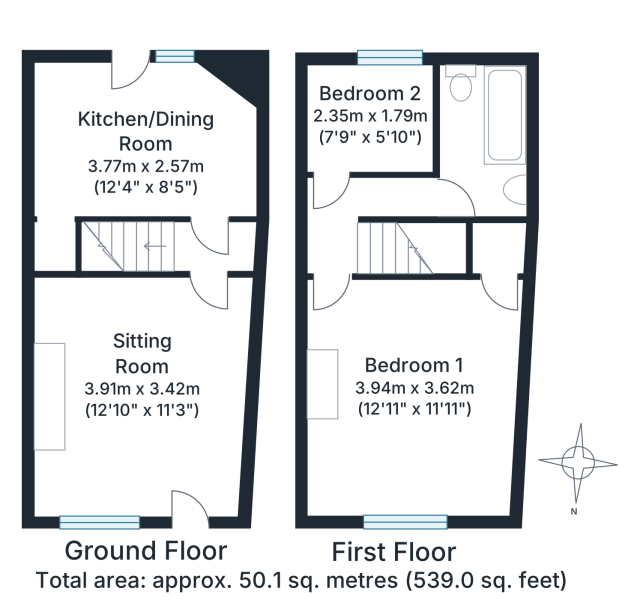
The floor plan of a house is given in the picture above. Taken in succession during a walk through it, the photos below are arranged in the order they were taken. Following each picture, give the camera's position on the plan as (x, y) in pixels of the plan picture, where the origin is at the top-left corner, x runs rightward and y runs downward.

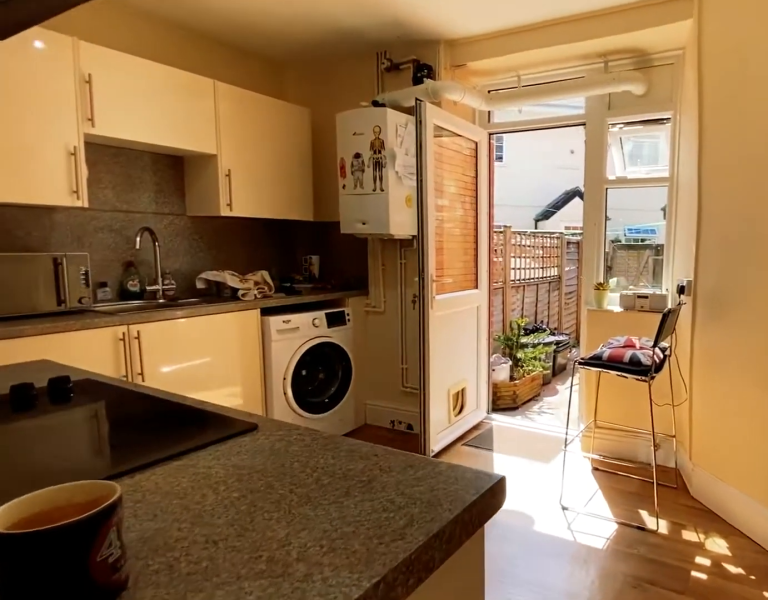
(215, 184)
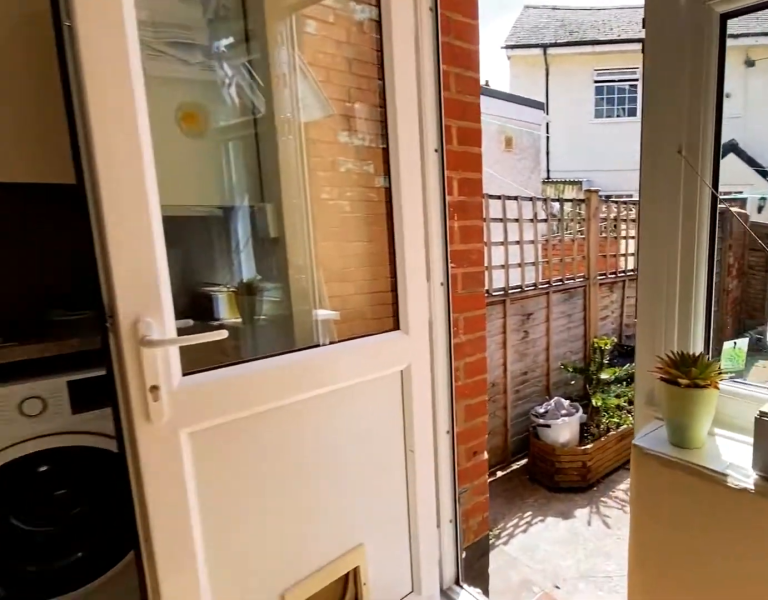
(155, 83)
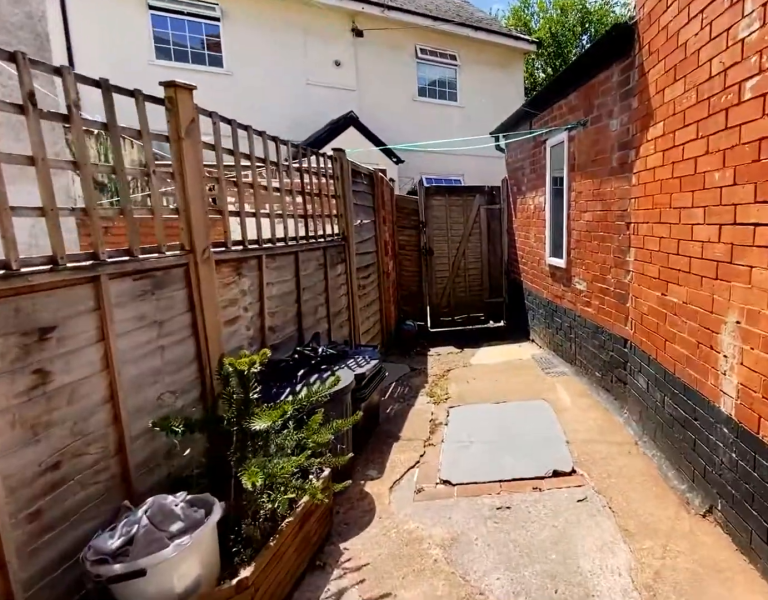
(127, 51)
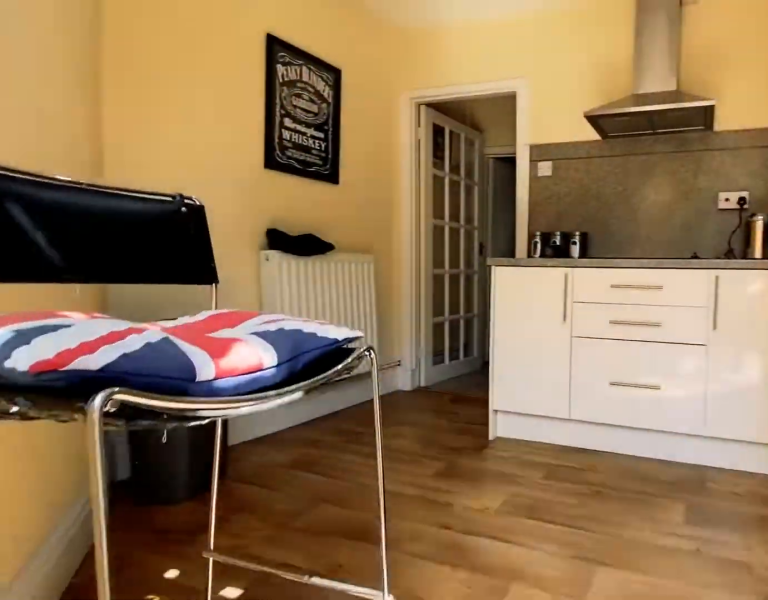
(137, 72)
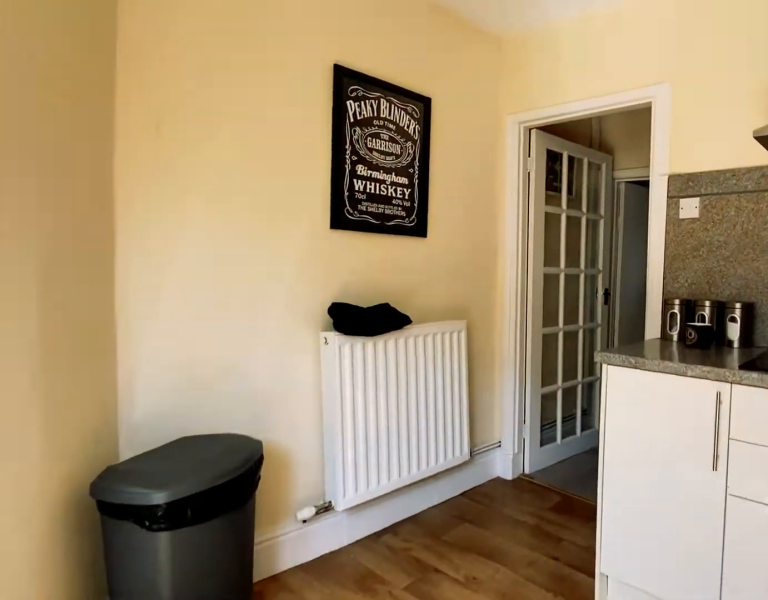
(161, 116)
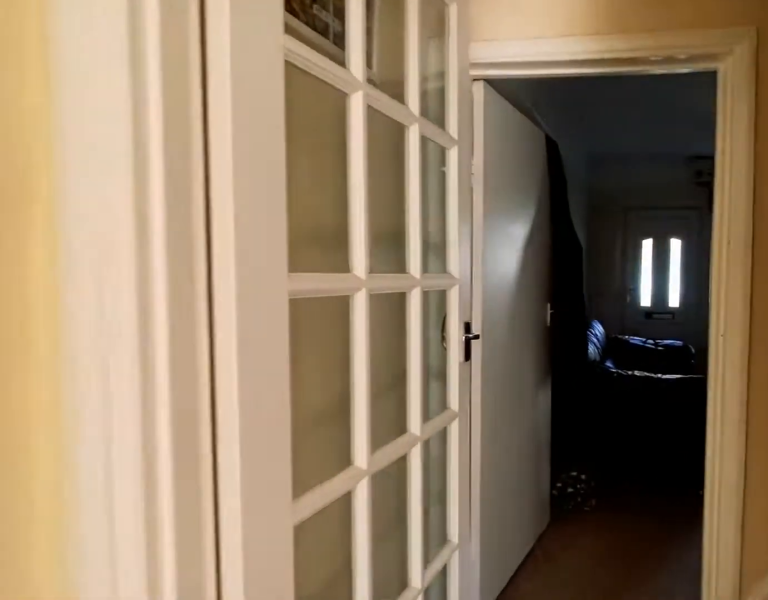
(205, 202)
